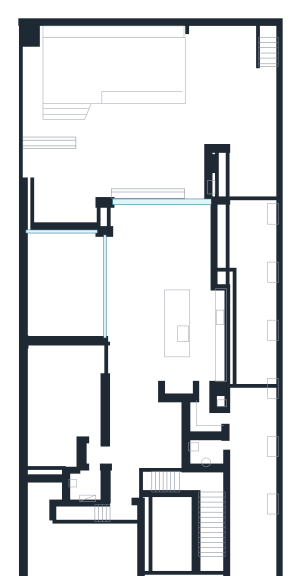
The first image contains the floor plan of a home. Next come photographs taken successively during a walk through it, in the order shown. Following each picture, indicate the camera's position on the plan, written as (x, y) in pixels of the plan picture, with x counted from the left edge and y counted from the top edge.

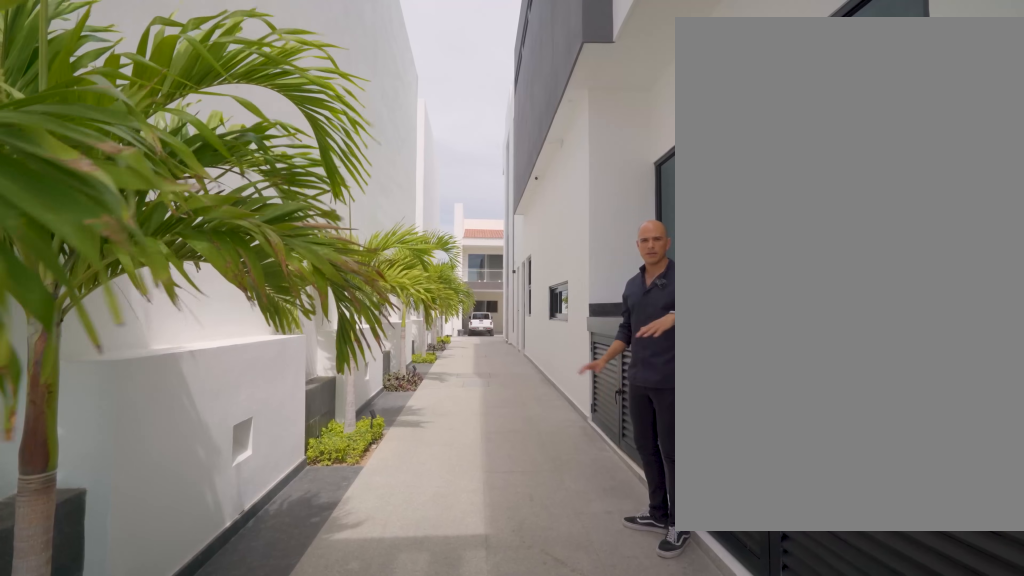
(255, 247)
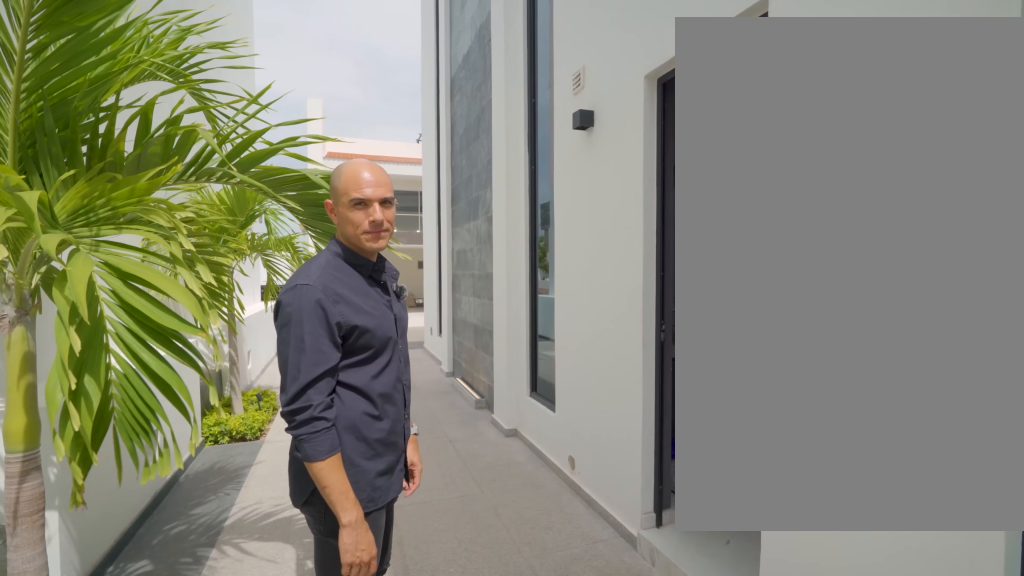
(250, 397)
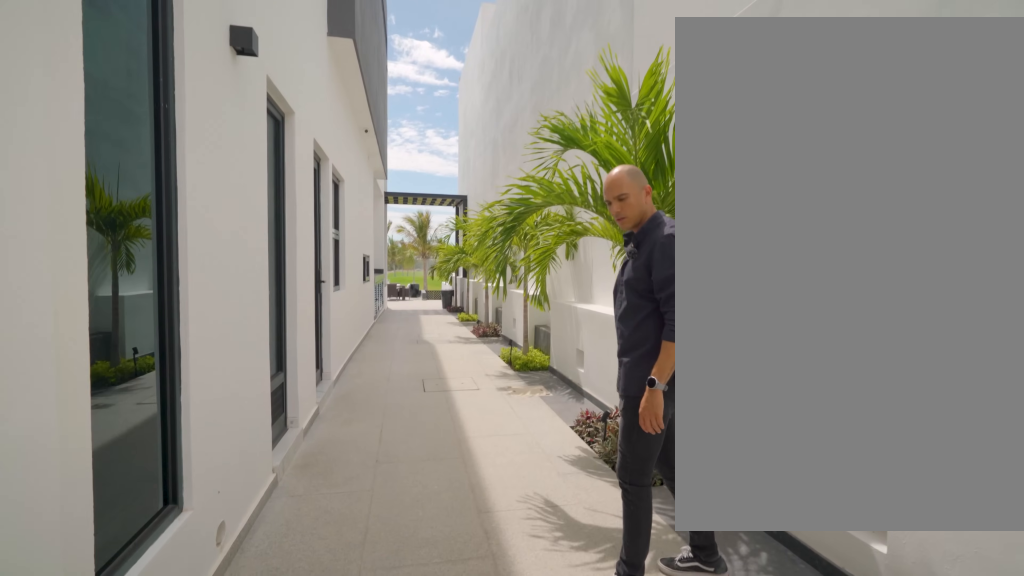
(249, 527)
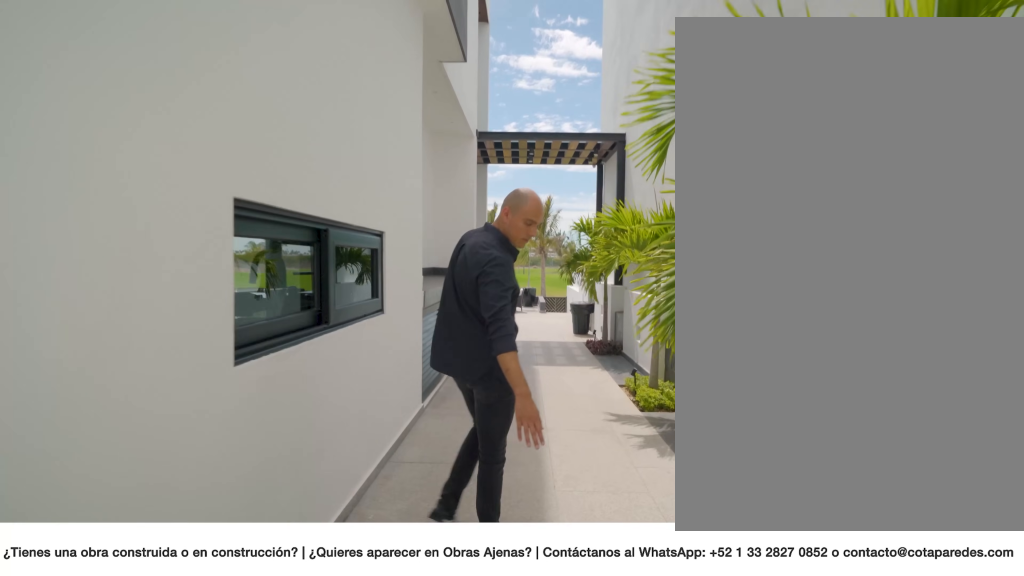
(254, 417)
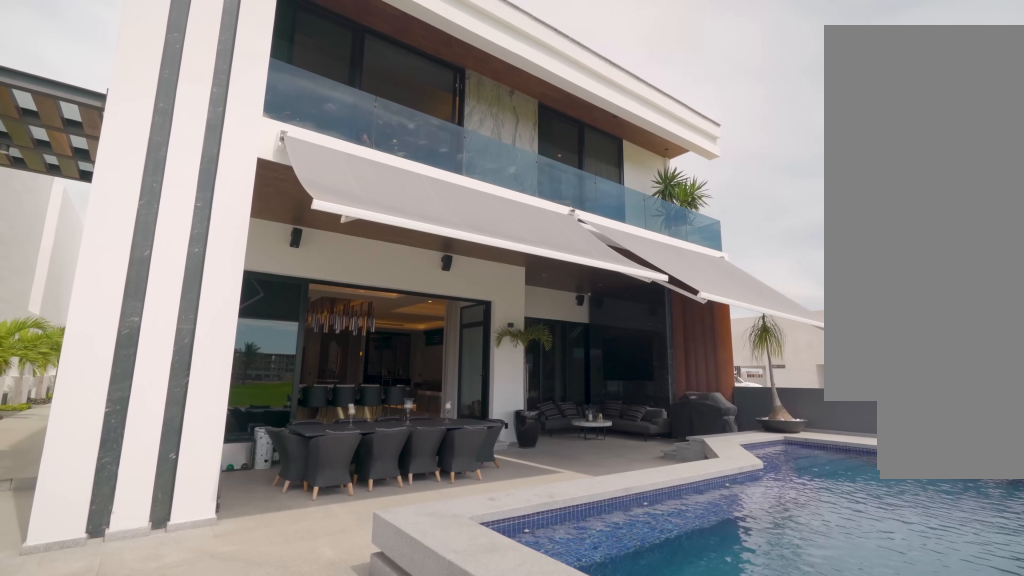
(209, 98)
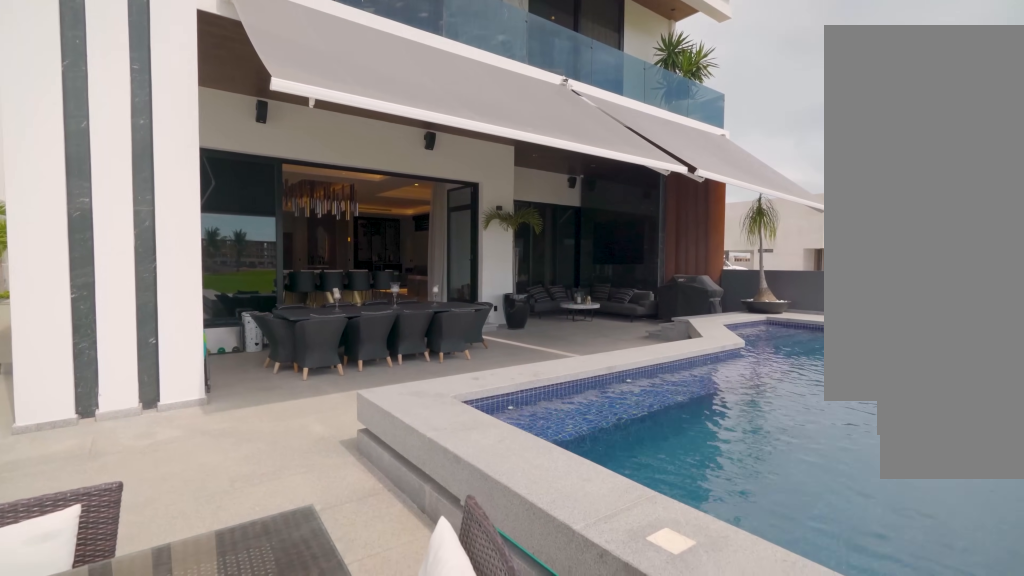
(209, 97)
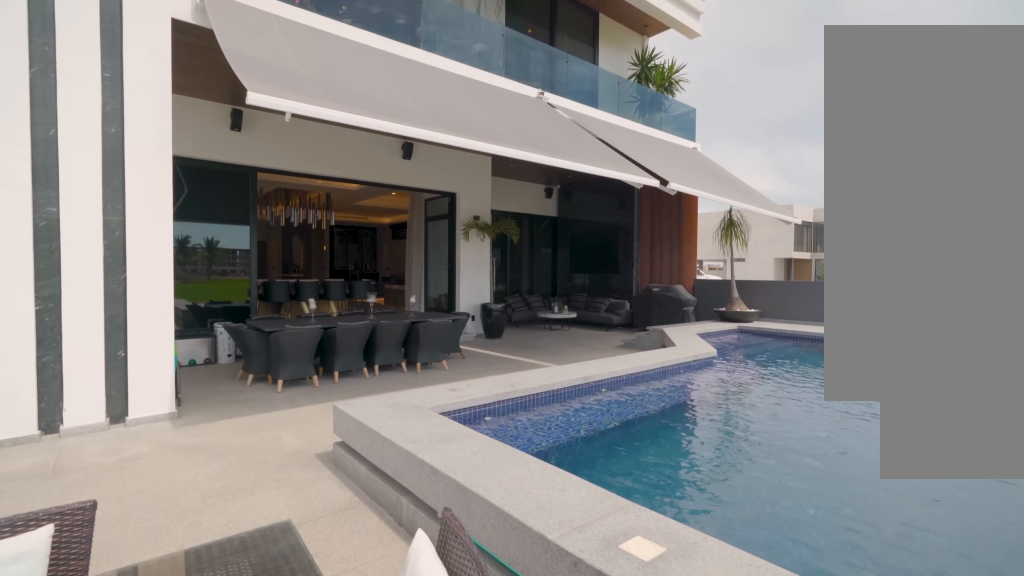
(209, 97)
